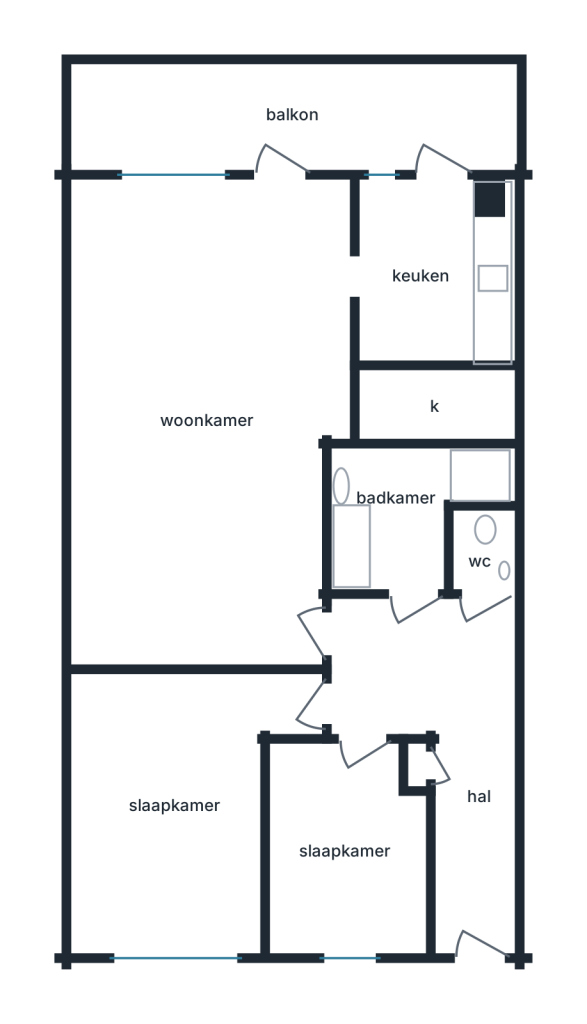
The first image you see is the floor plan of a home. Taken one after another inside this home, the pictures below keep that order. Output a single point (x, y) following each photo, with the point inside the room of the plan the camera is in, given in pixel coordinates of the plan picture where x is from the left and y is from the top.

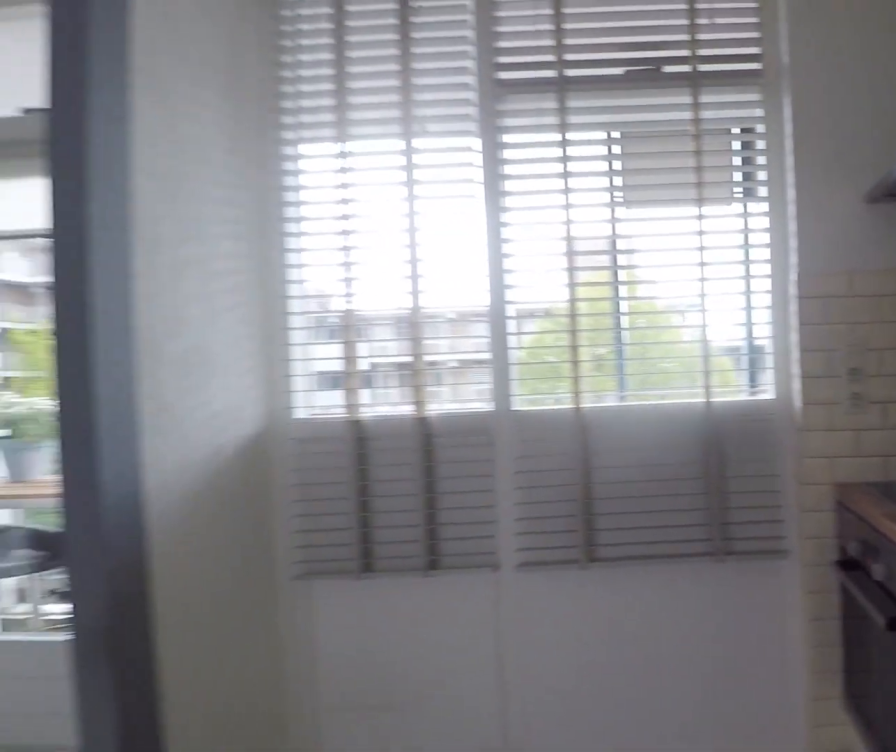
(431, 273)
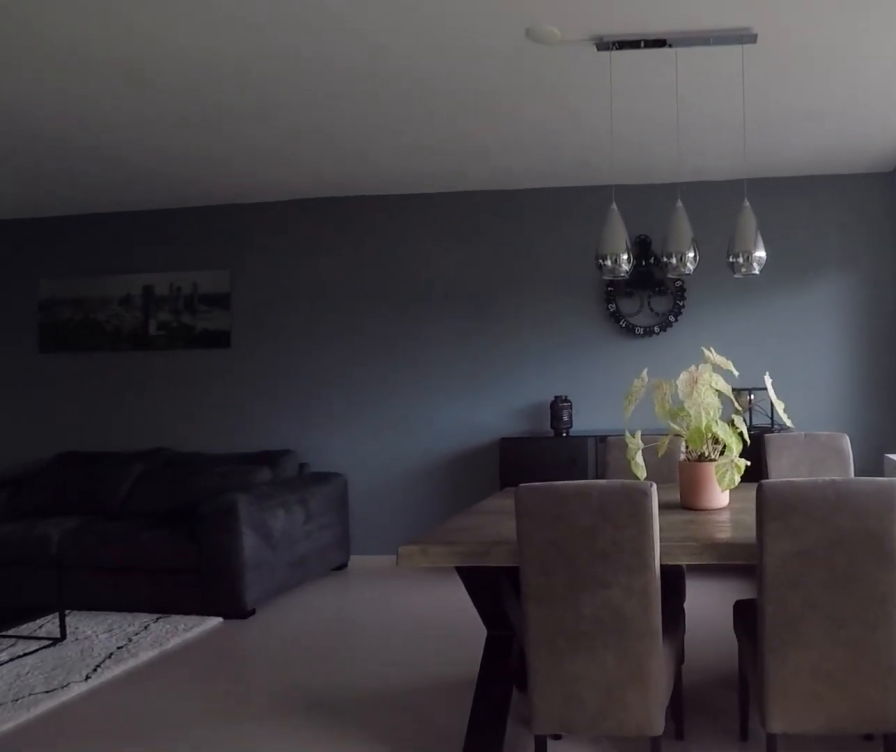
(208, 415)
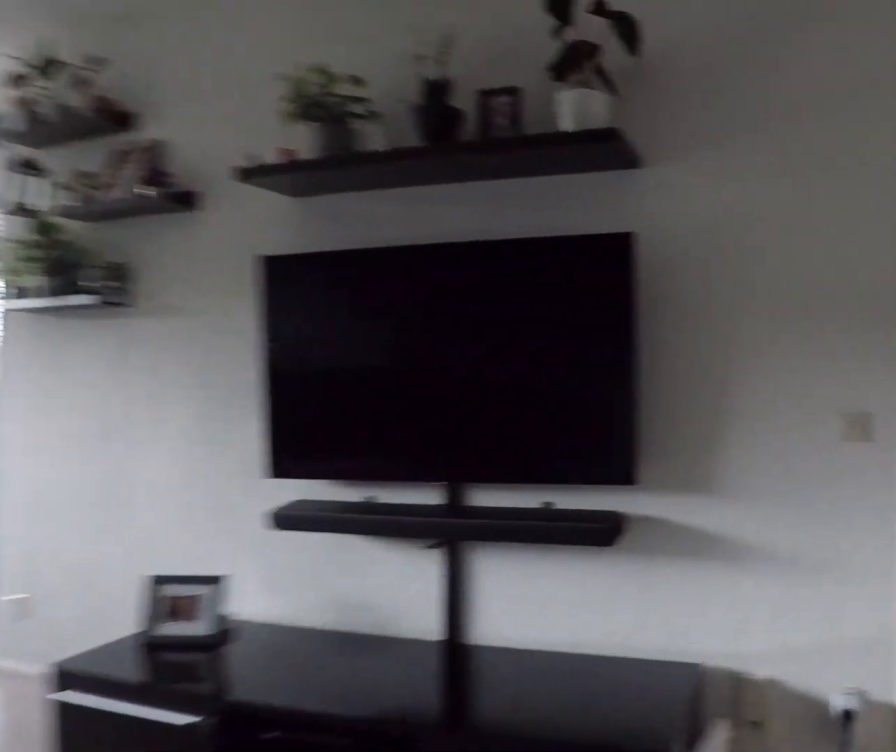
(208, 415)
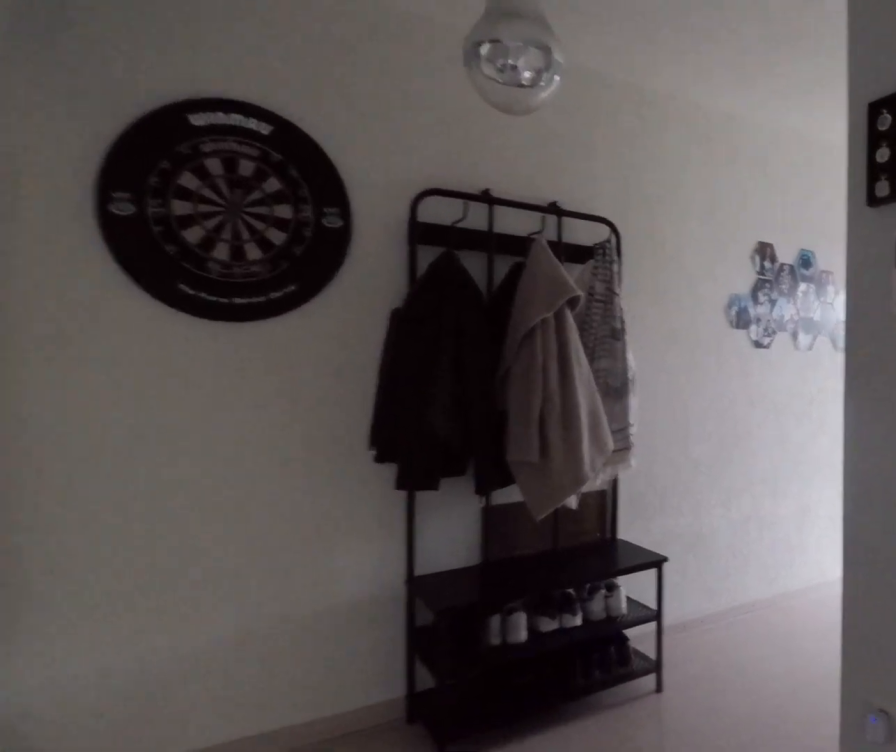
(440, 737)
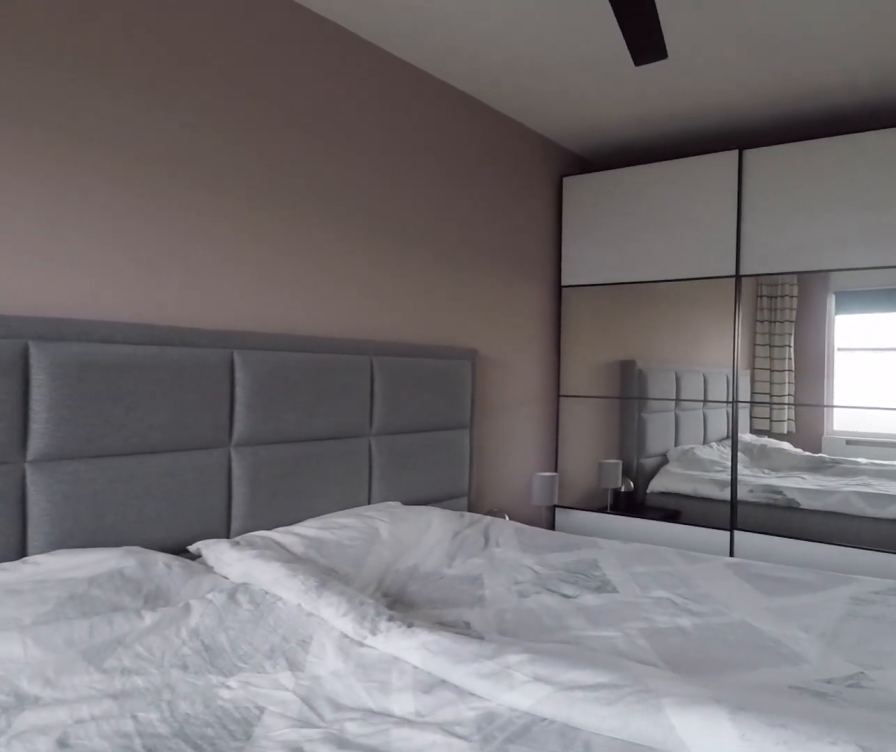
(177, 808)
